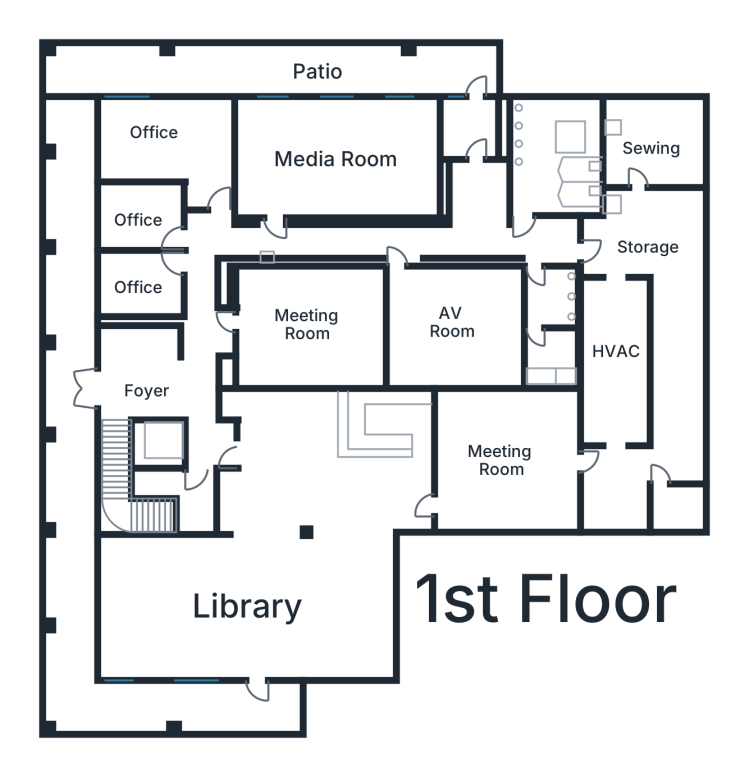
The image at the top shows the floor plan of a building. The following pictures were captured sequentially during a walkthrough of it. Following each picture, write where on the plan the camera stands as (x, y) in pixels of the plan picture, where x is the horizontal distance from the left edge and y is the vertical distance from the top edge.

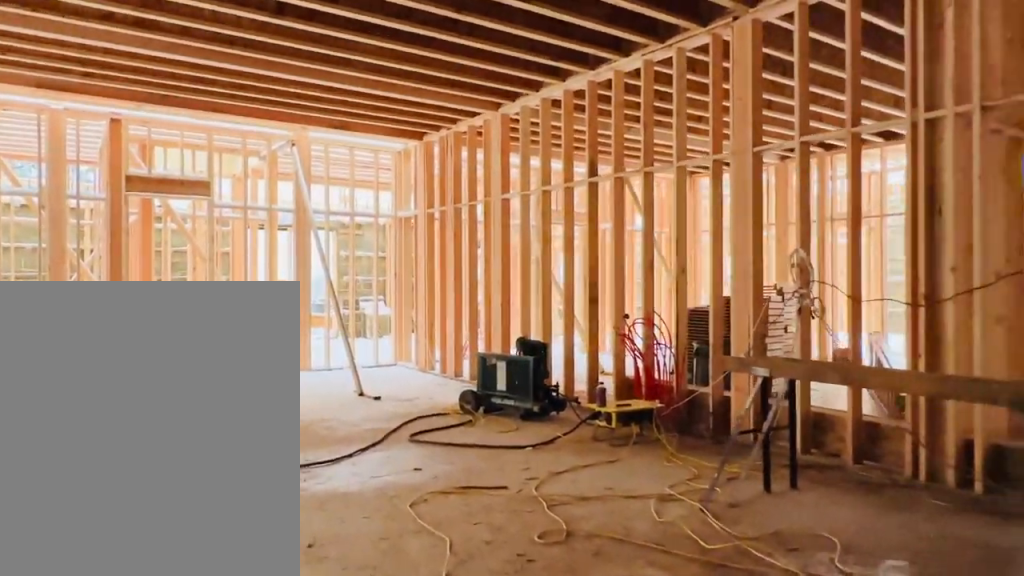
(426, 465)
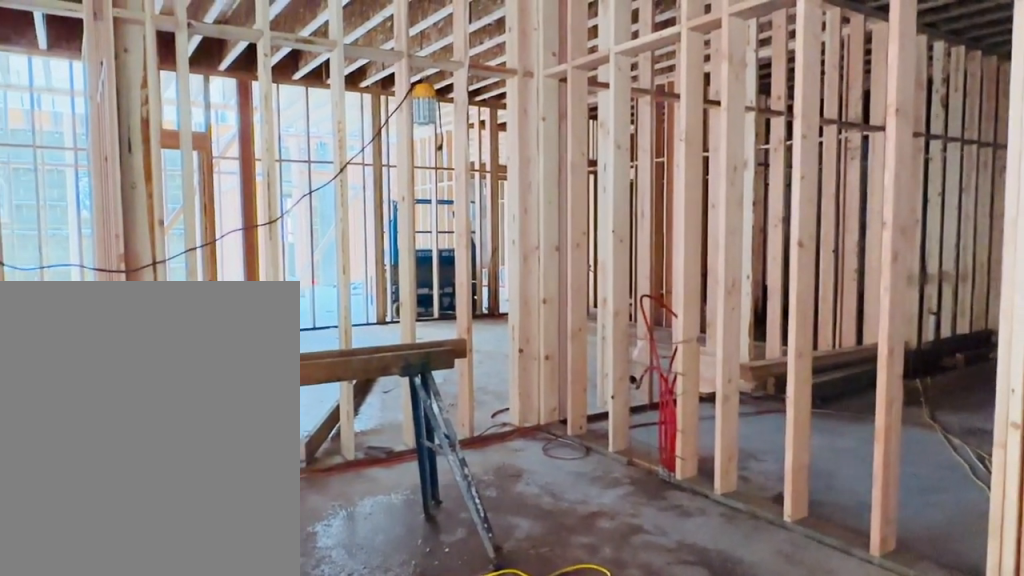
(398, 464)
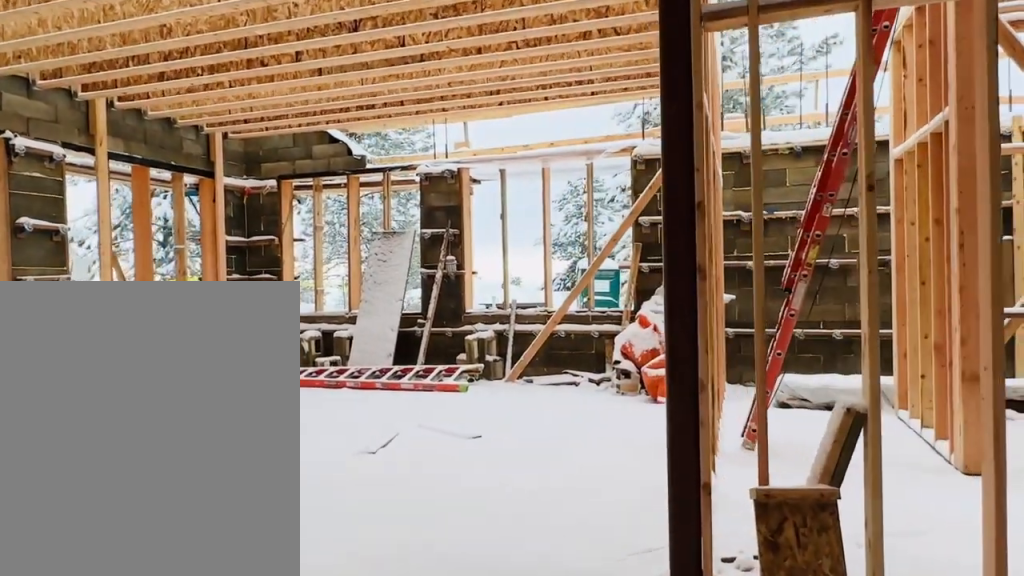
(285, 530)
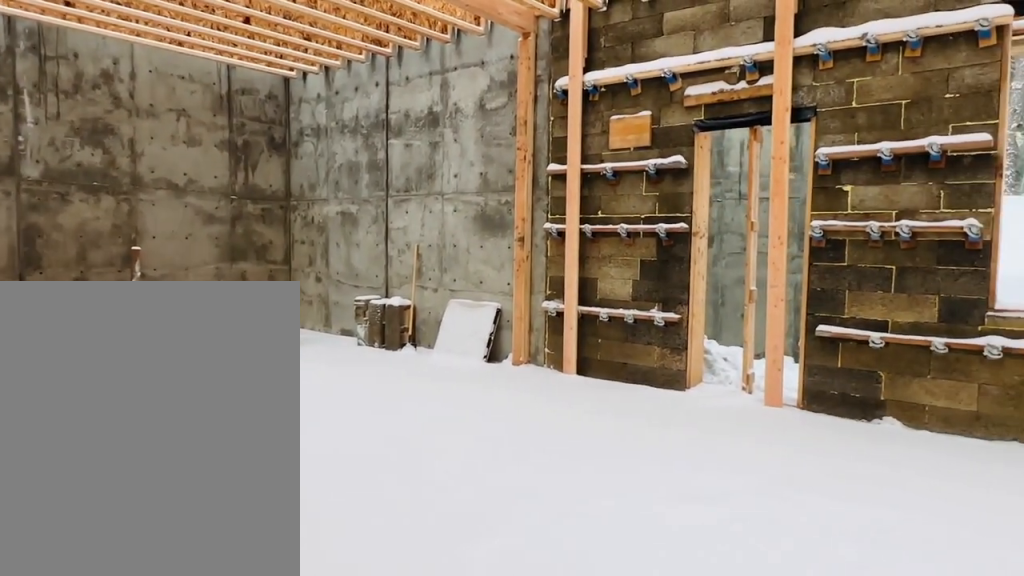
(225, 563)
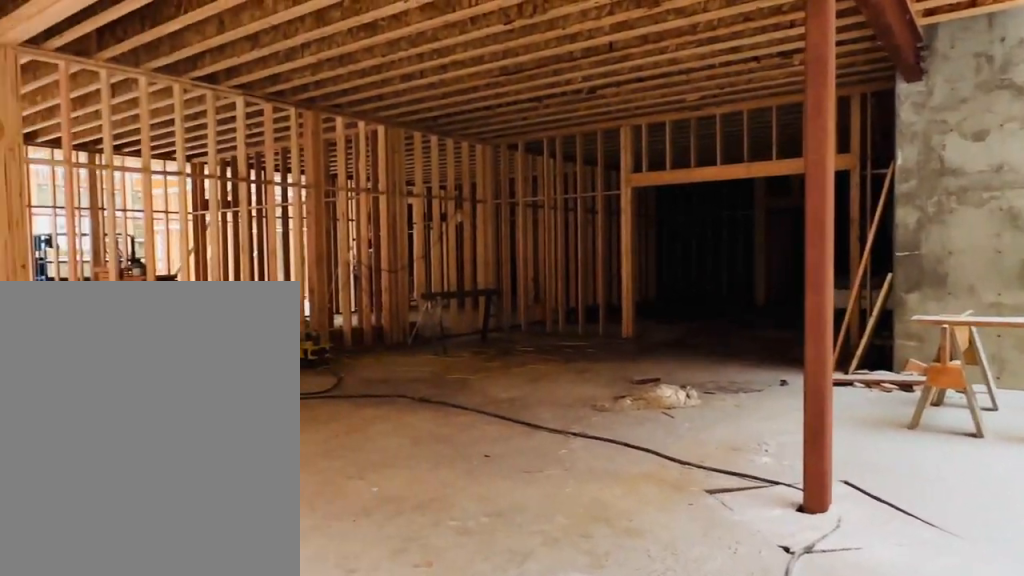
(225, 563)
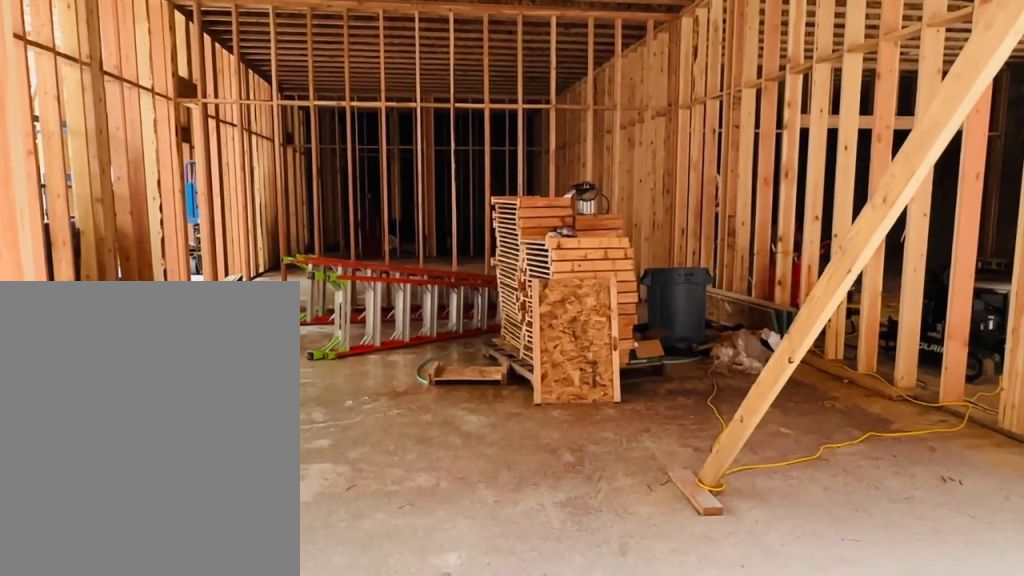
(225, 310)
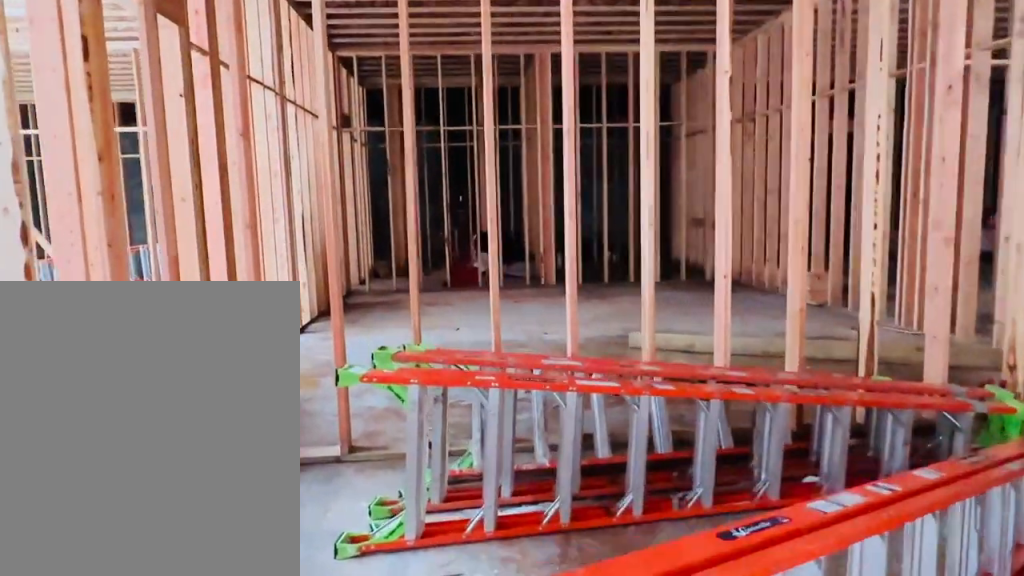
(302, 313)
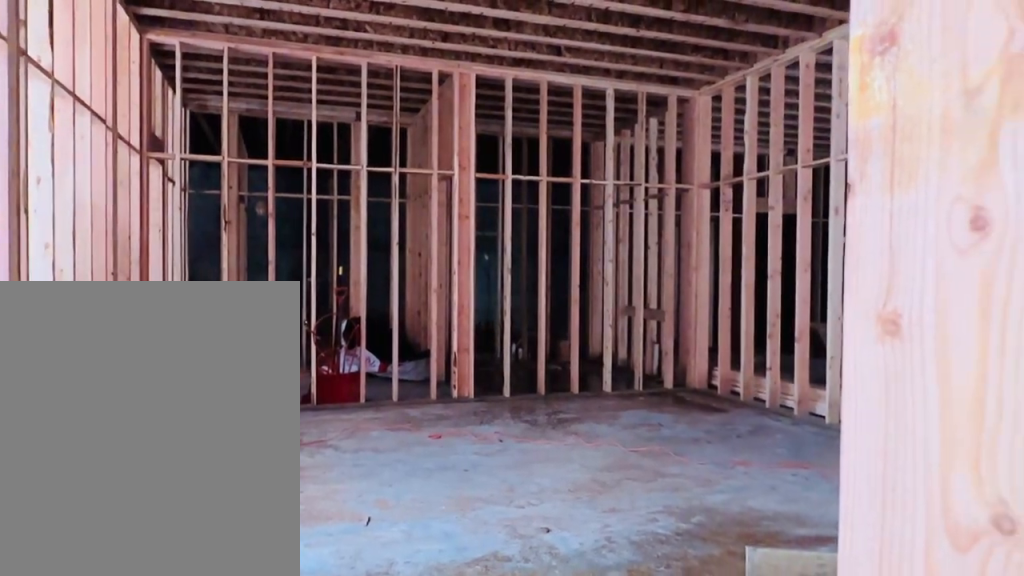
(366, 310)
